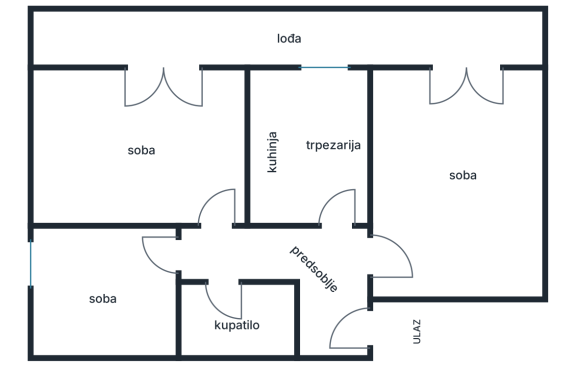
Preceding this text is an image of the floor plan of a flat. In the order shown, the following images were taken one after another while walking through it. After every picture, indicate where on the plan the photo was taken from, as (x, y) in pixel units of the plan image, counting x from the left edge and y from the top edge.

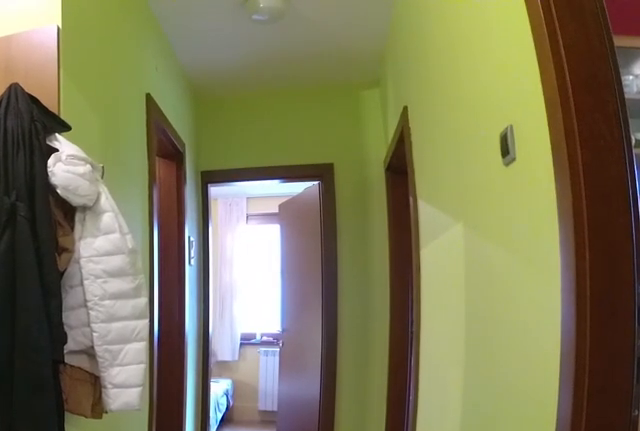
(356, 255)
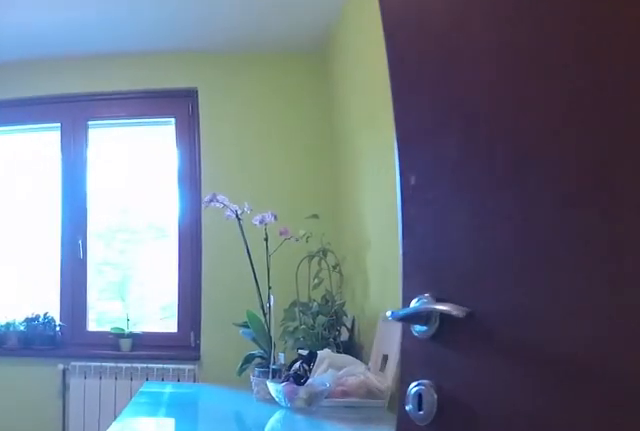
(353, 256)
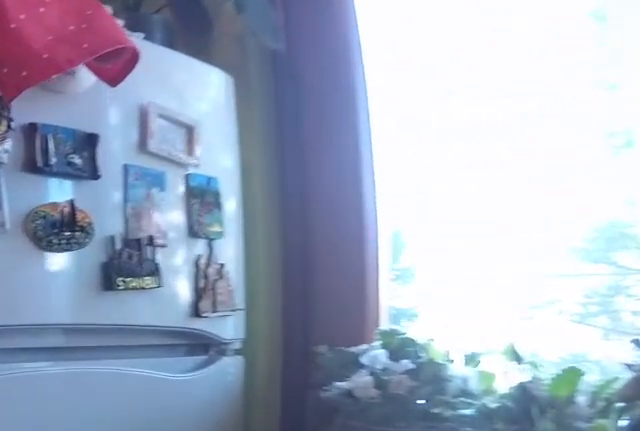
(364, 109)
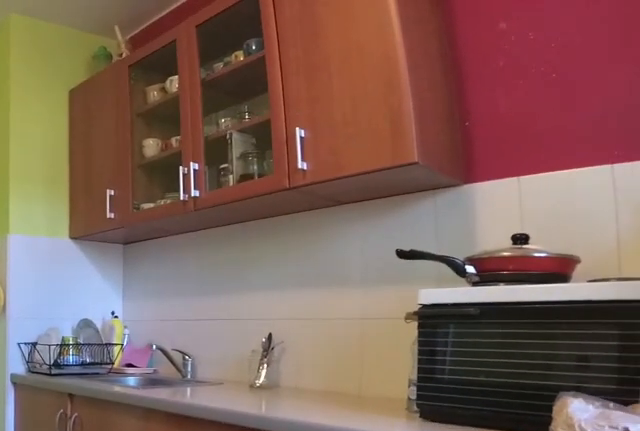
(338, 90)
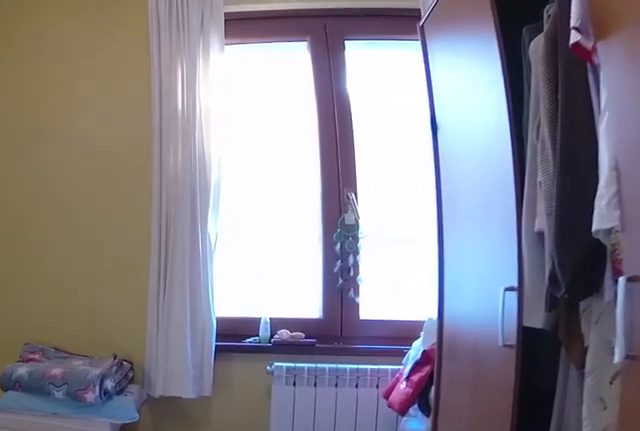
(172, 254)
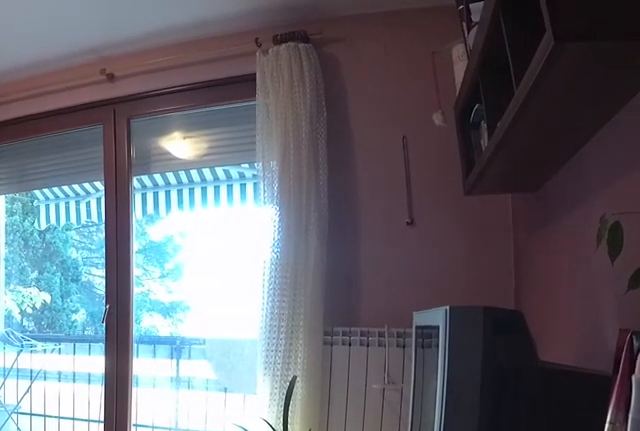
(204, 236)
